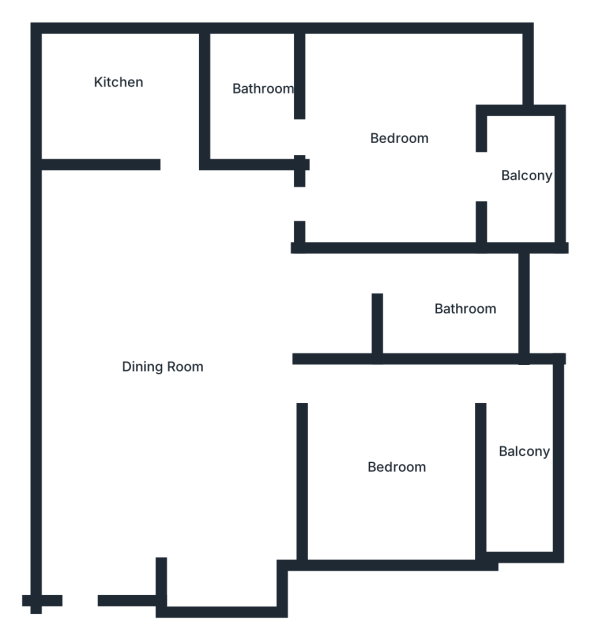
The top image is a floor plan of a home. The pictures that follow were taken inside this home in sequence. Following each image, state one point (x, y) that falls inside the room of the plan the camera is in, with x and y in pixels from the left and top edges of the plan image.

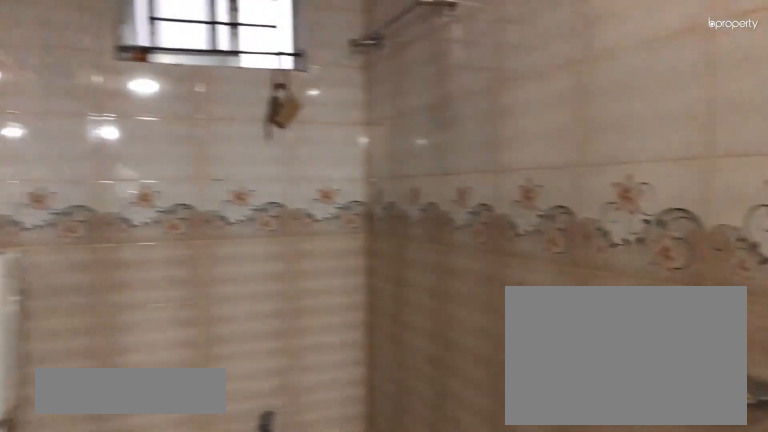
(451, 300)
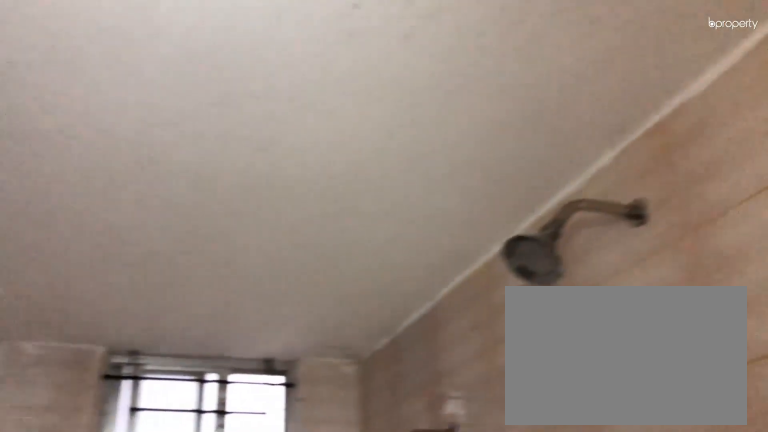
(451, 300)
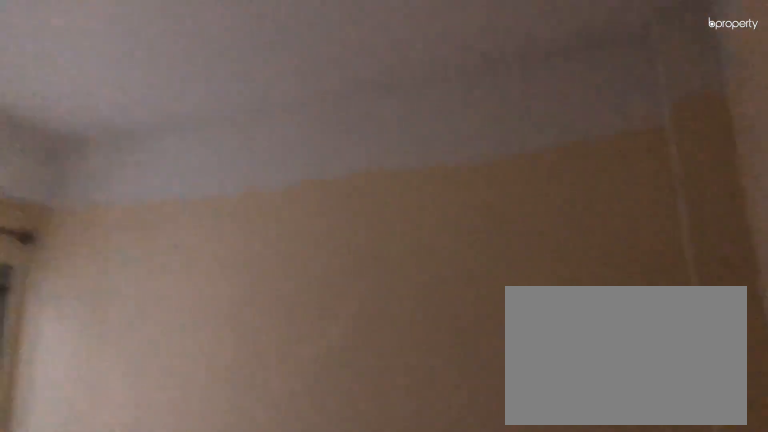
(386, 448)
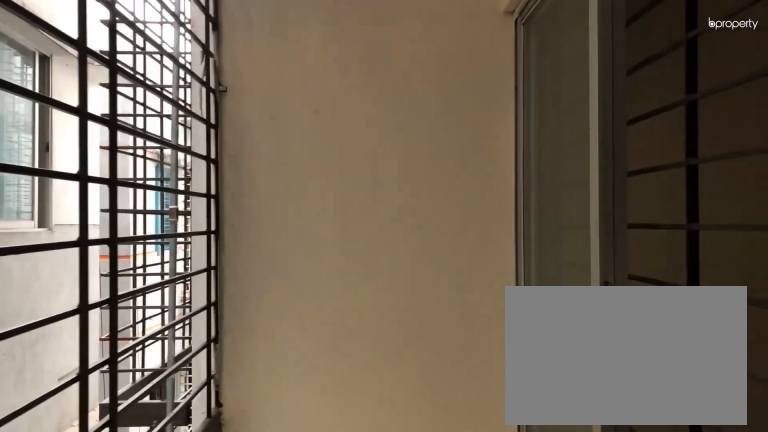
(526, 448)
